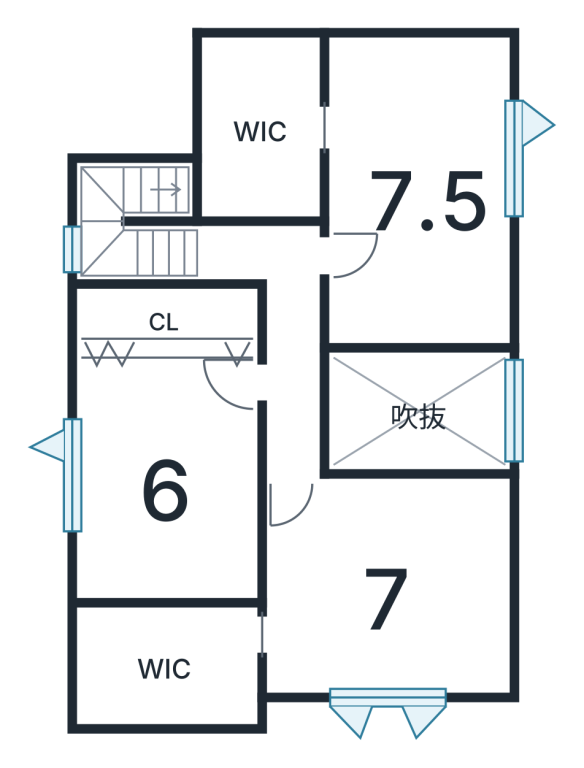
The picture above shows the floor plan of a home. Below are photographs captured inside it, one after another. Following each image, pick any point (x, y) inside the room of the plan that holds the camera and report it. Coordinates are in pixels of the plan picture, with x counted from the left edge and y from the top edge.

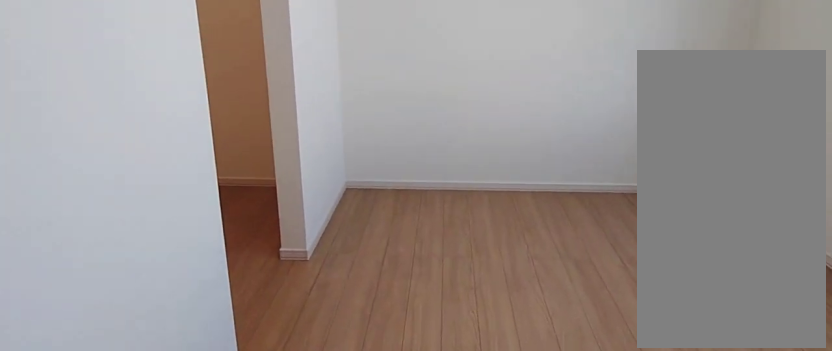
(420, 215)
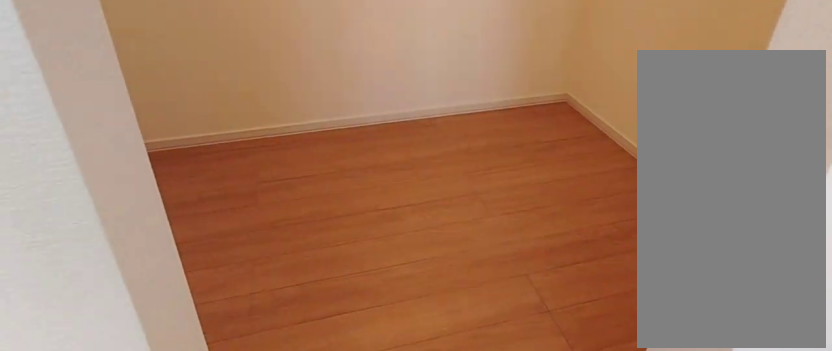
(254, 153)
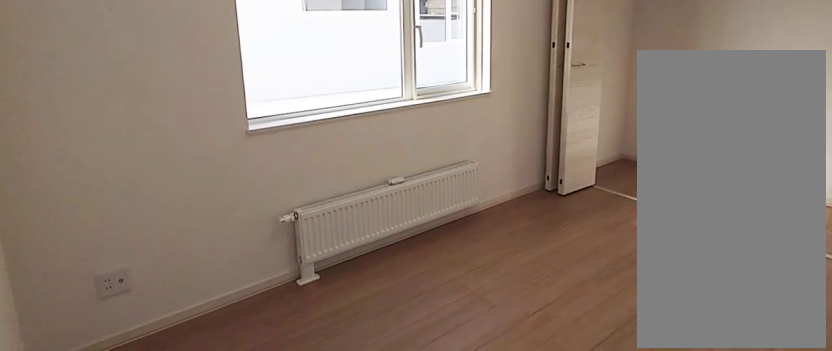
(169, 482)
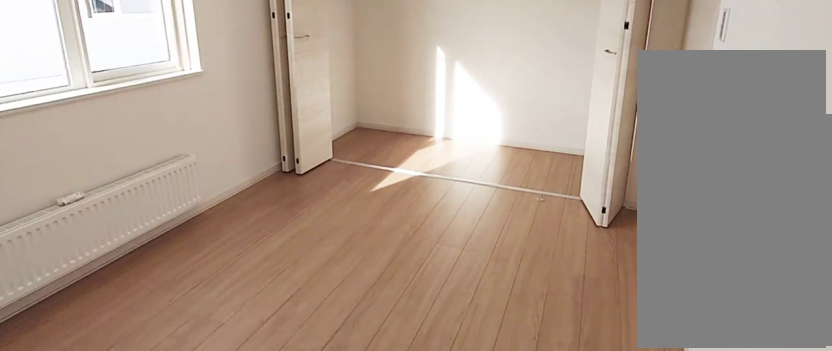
(169, 482)
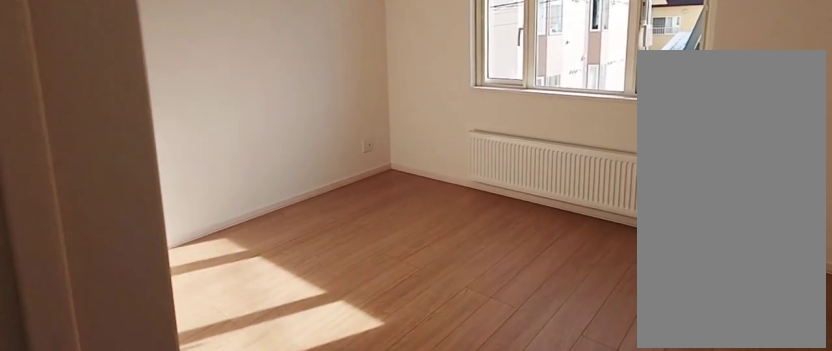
(376, 590)
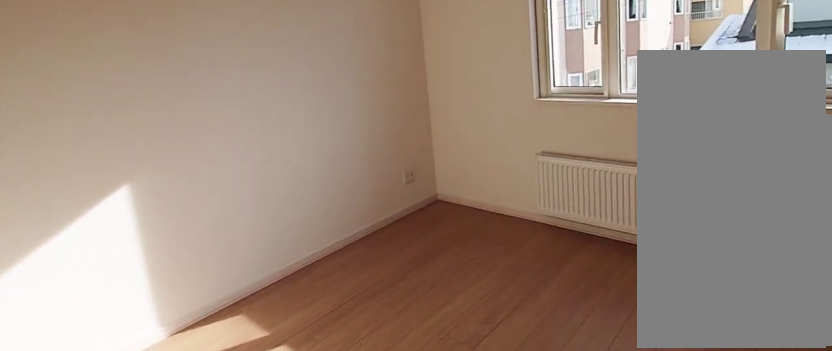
(376, 590)
